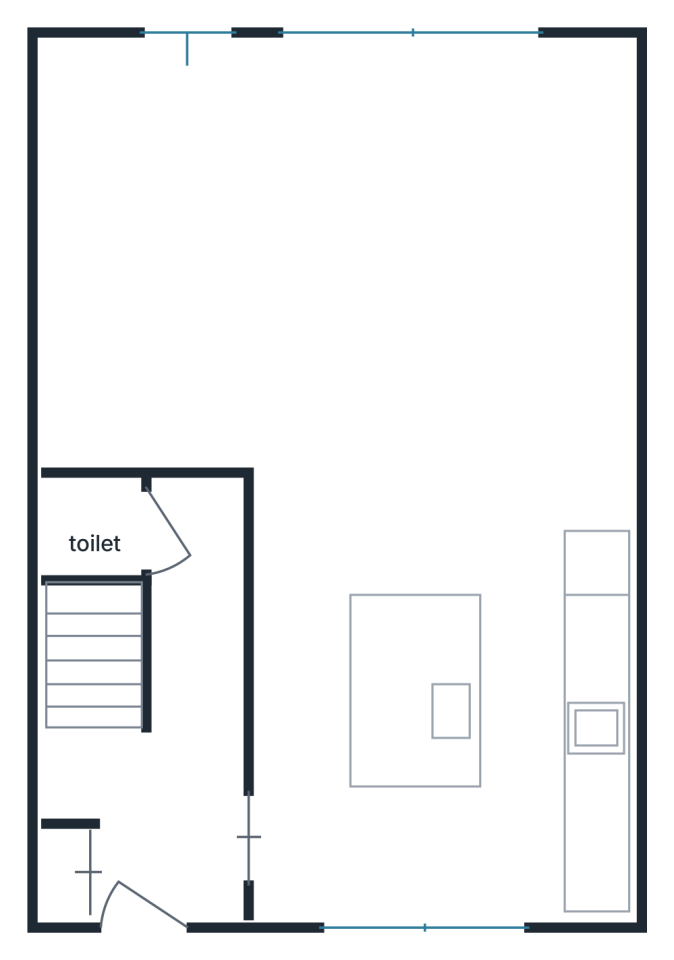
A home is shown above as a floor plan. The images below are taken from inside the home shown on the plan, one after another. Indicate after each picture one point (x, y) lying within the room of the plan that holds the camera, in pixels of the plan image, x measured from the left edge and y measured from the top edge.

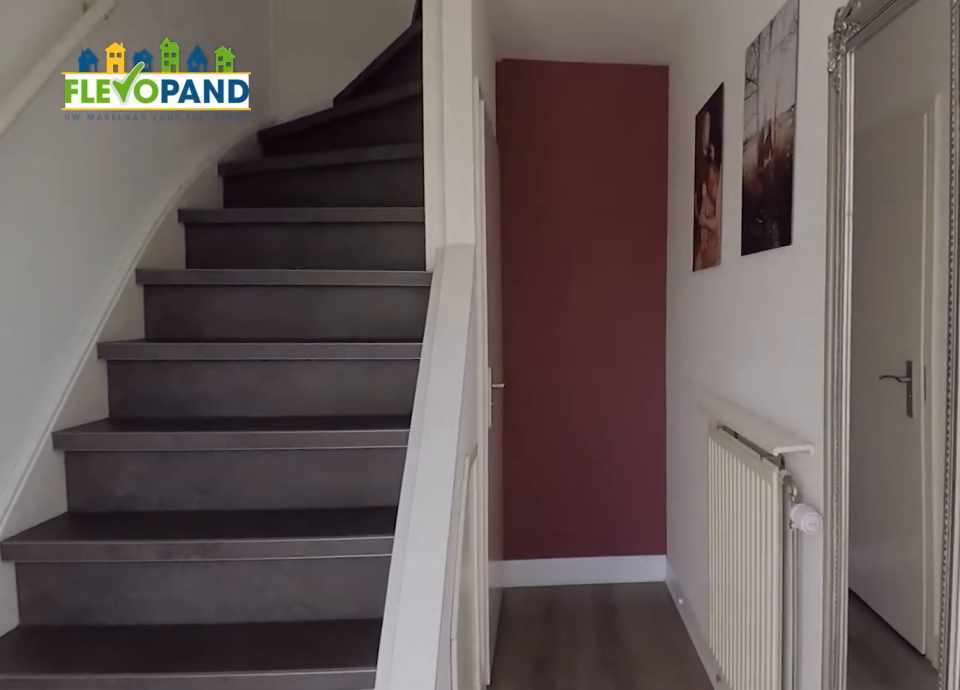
(204, 687)
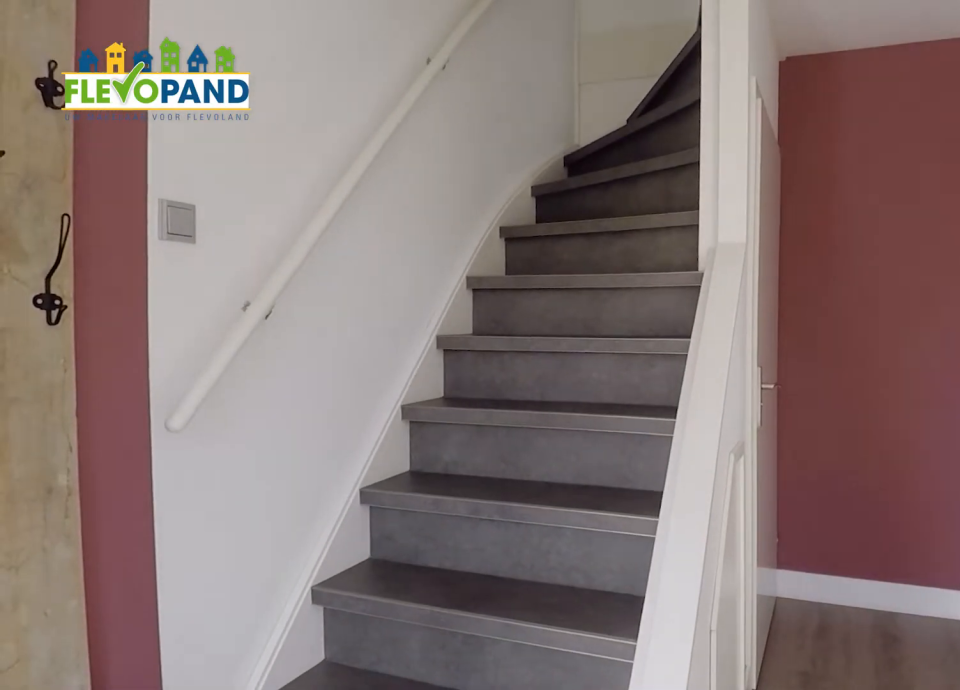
(204, 687)
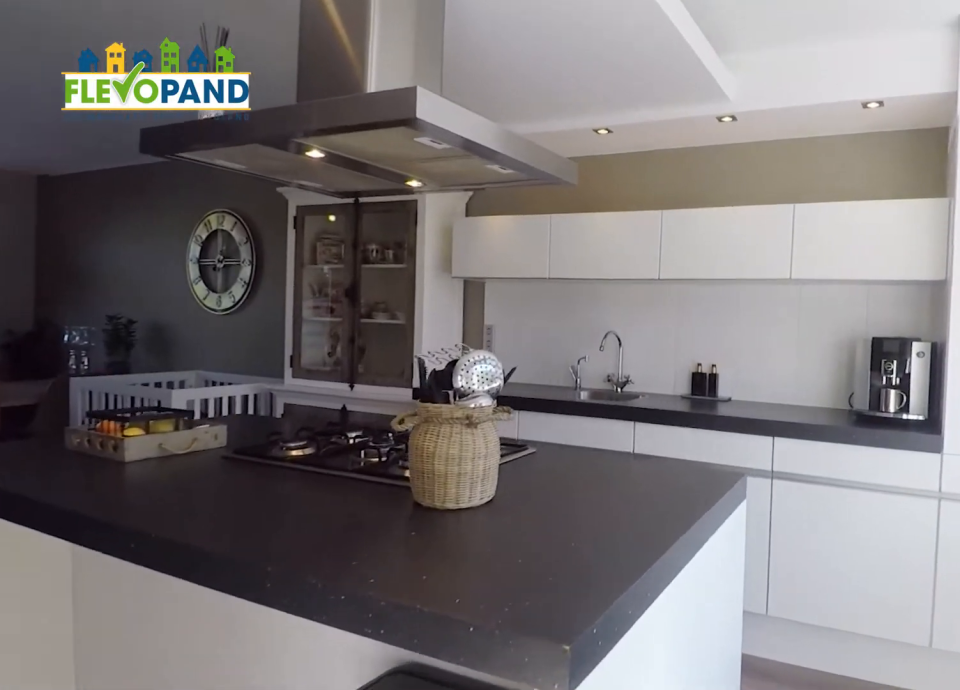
(443, 719)
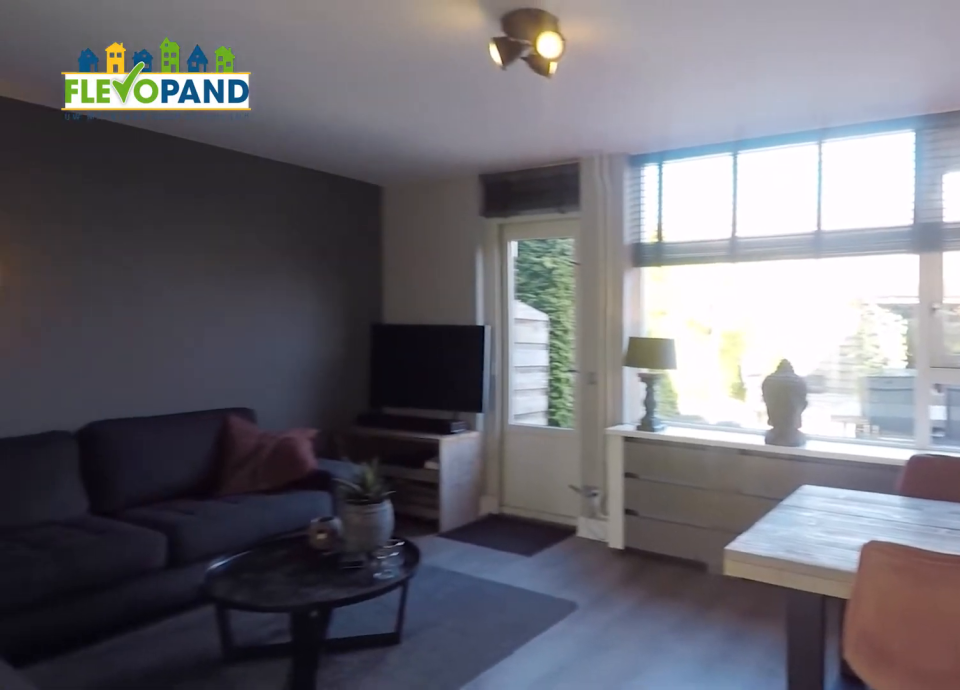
(312, 213)
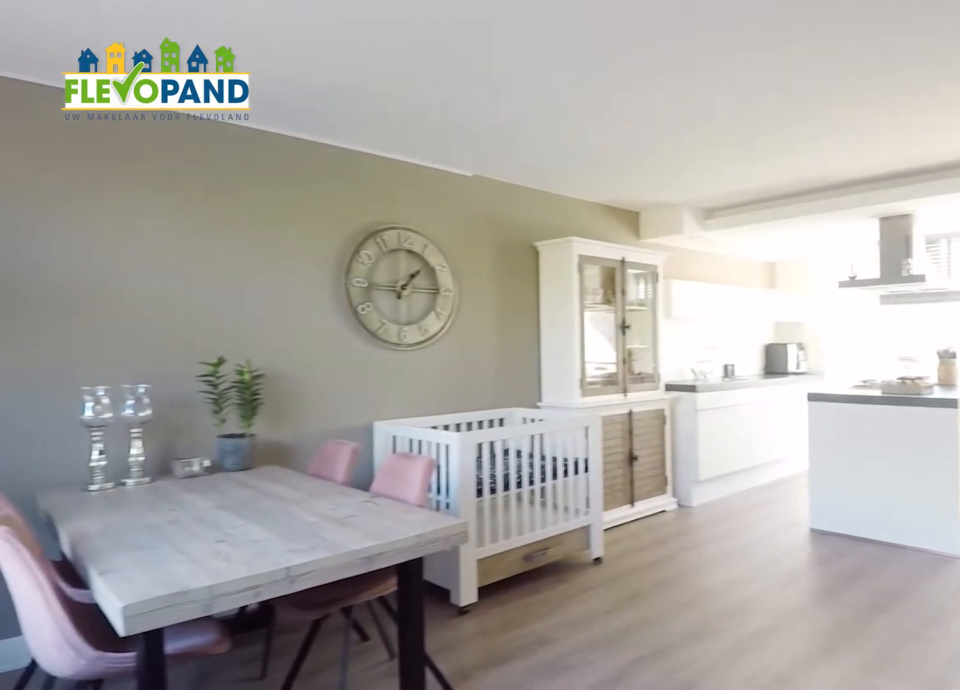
(312, 213)
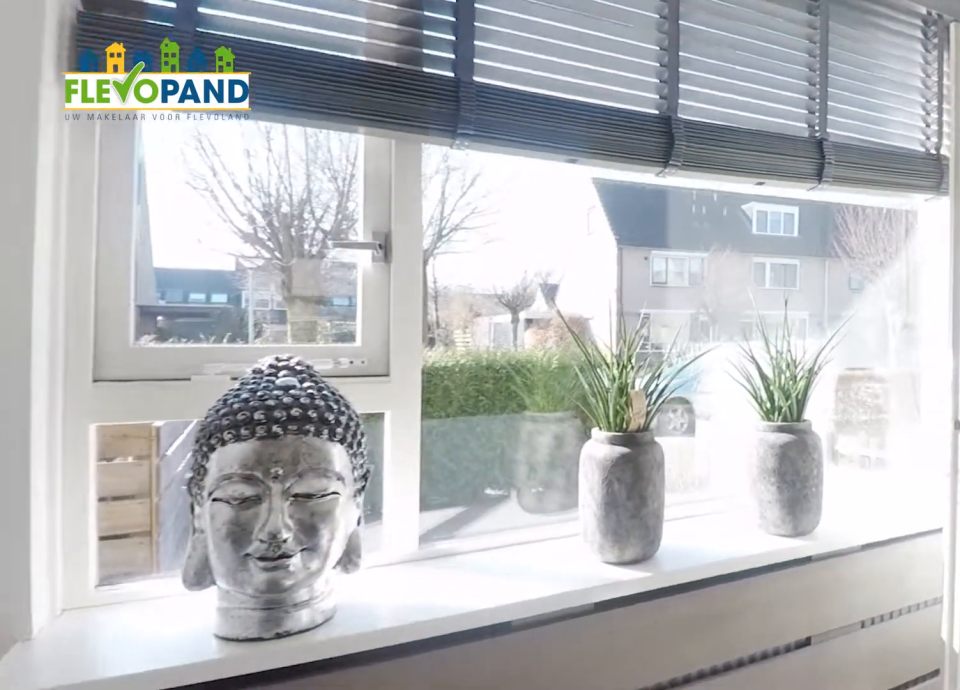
(443, 719)
